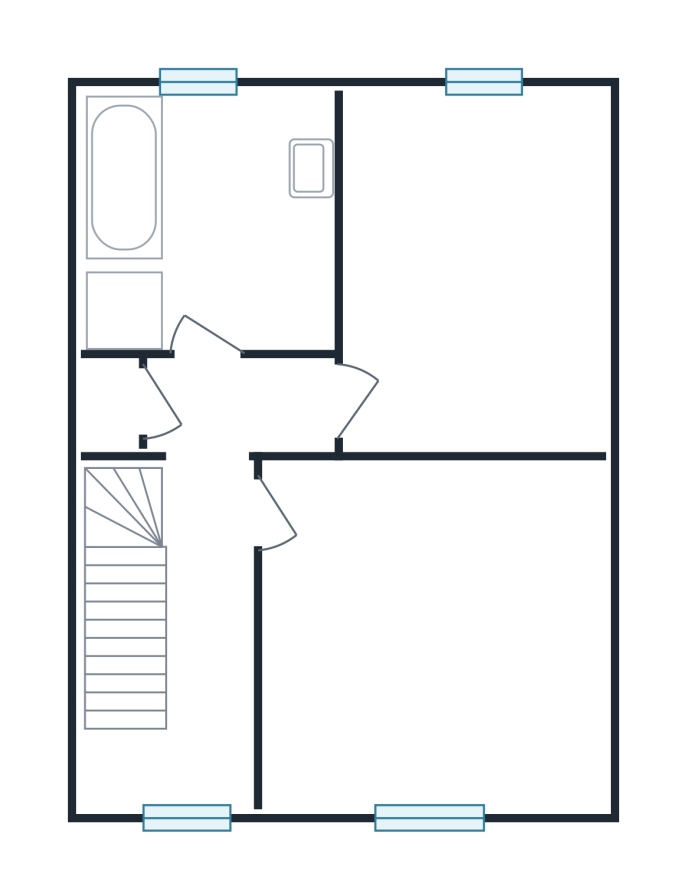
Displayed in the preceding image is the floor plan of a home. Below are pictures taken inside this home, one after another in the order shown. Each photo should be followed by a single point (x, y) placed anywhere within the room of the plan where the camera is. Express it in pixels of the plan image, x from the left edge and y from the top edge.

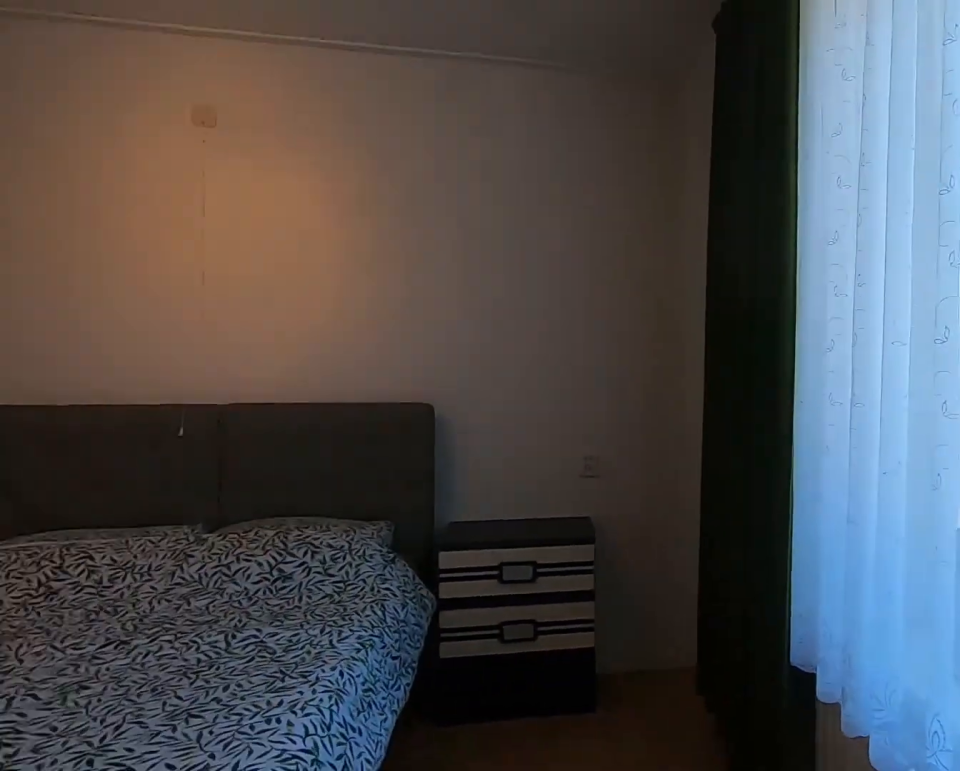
(431, 635)
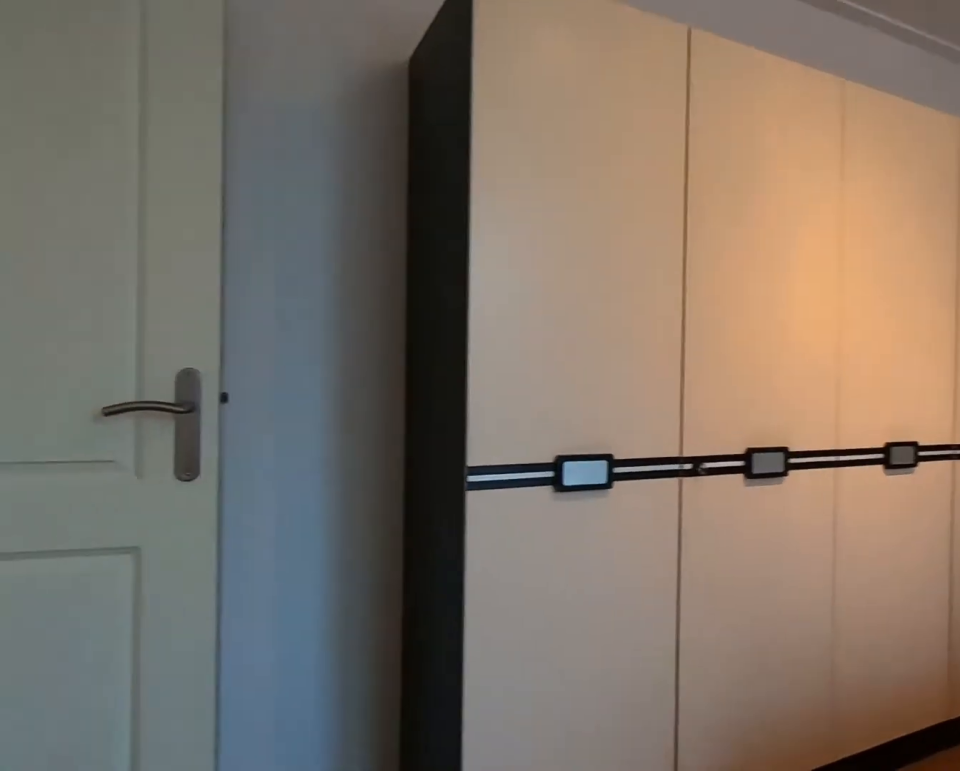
(431, 635)
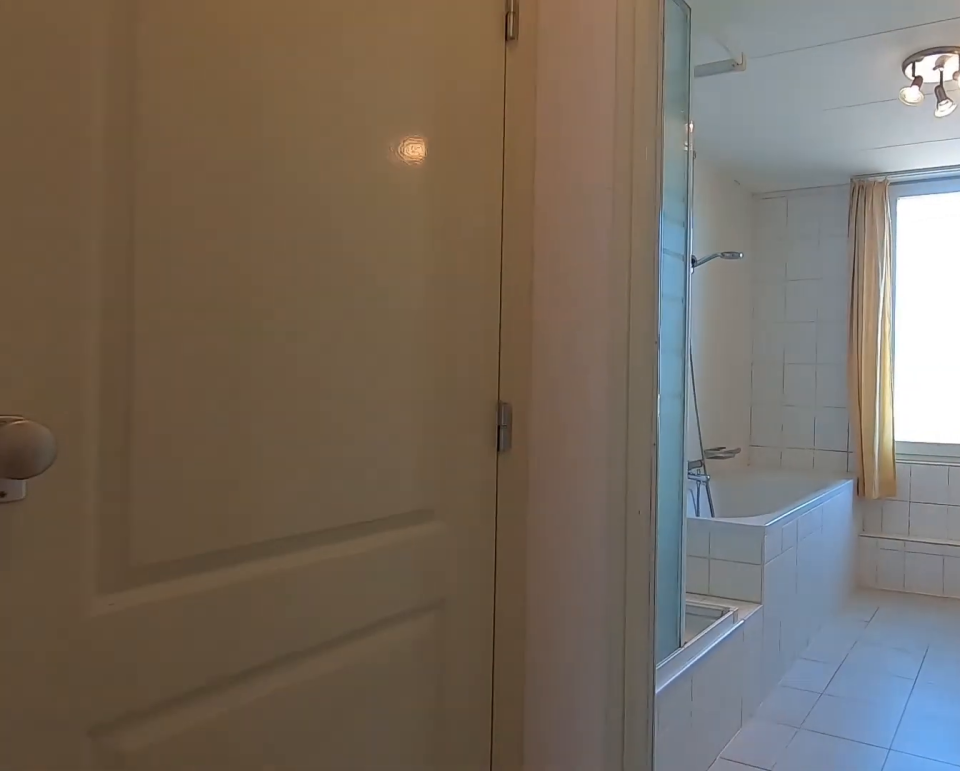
(209, 573)
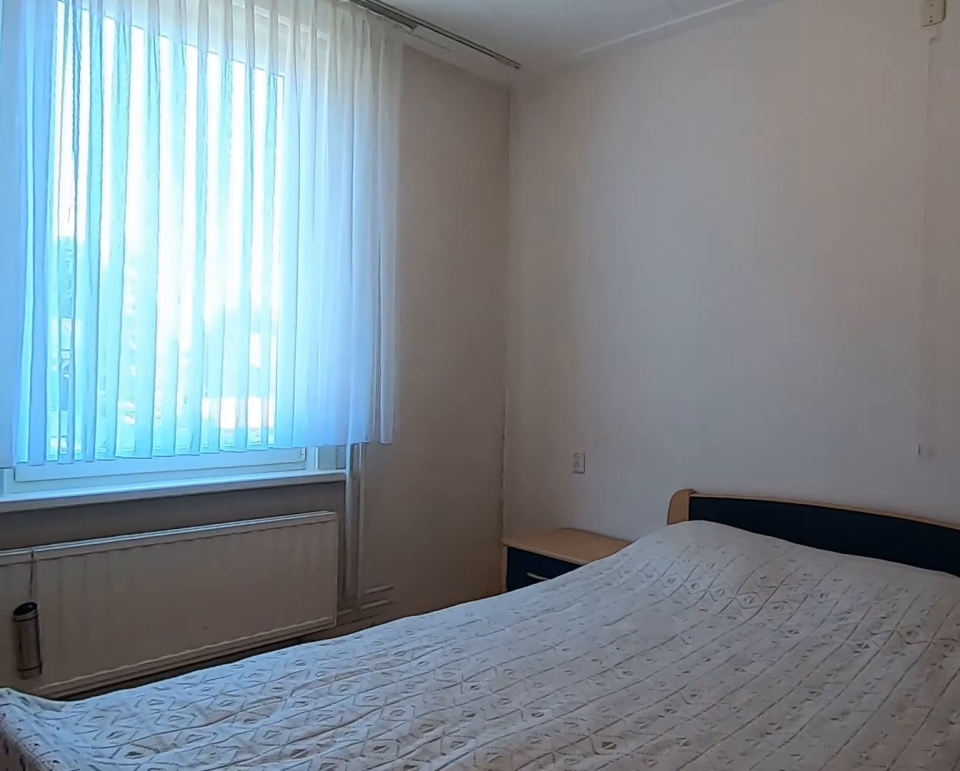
(471, 157)
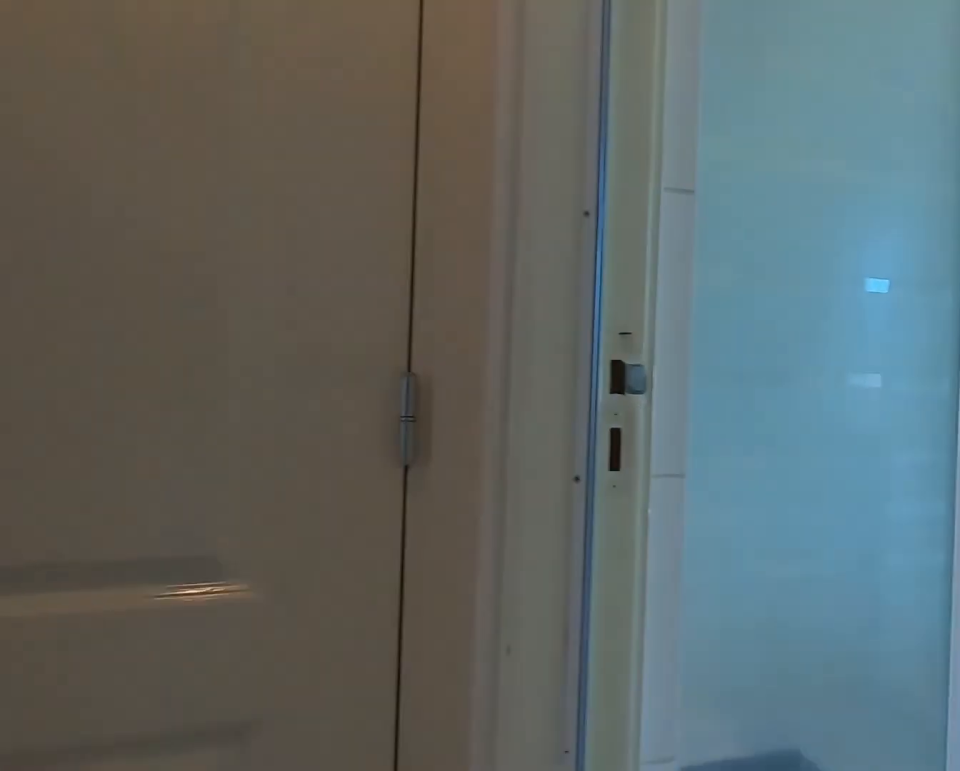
(209, 572)
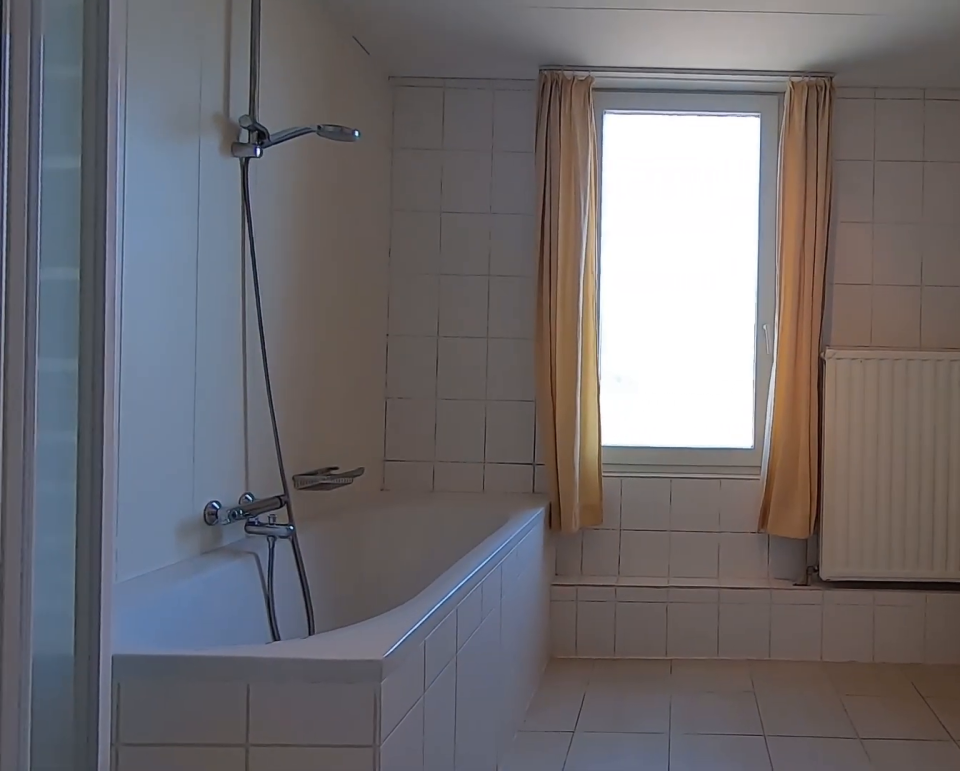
(209, 221)
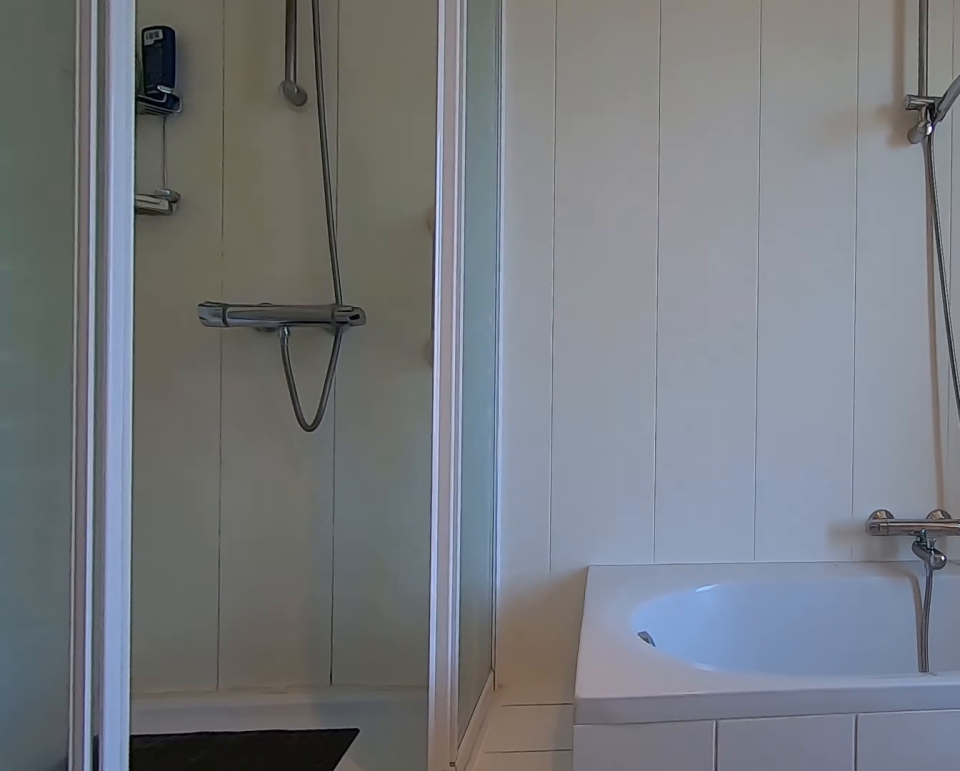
(209, 221)
